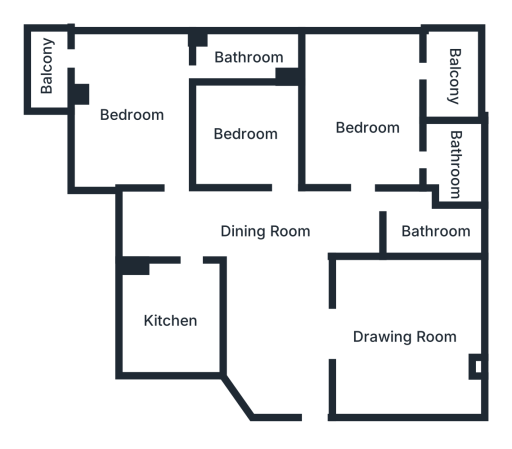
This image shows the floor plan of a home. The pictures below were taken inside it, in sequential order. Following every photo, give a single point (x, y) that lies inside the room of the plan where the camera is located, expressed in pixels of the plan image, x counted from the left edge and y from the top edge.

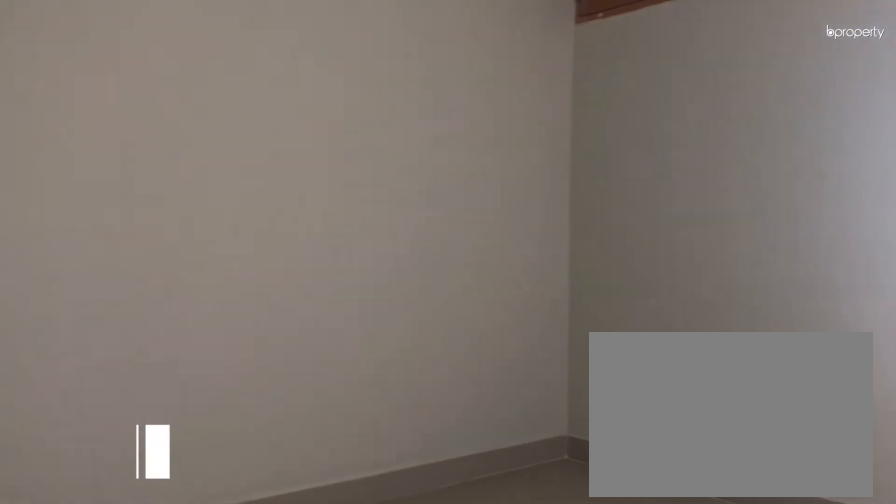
(245, 132)
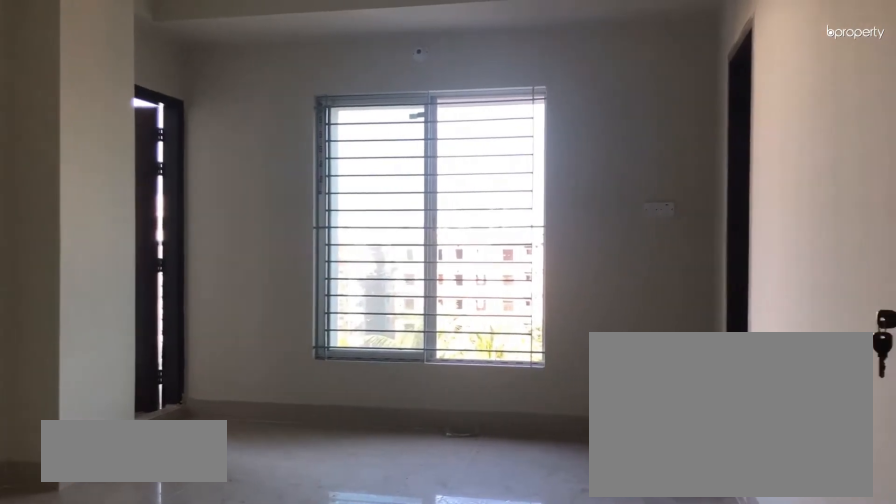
(133, 115)
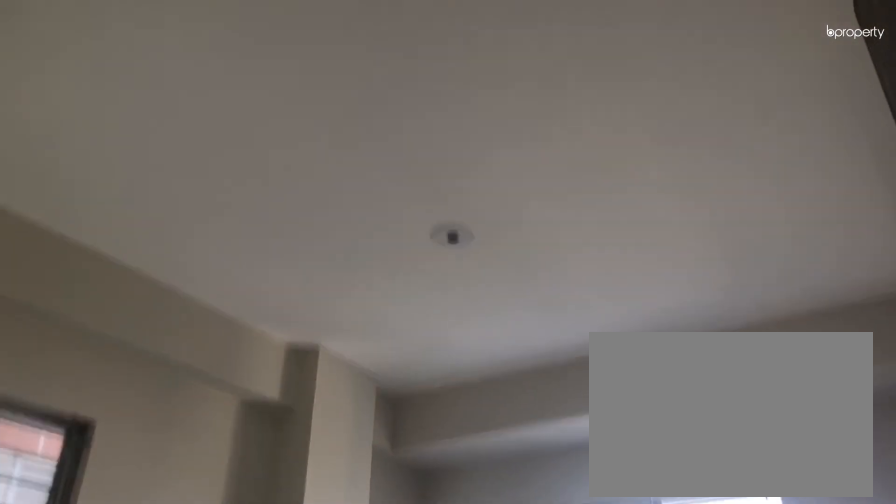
(133, 115)
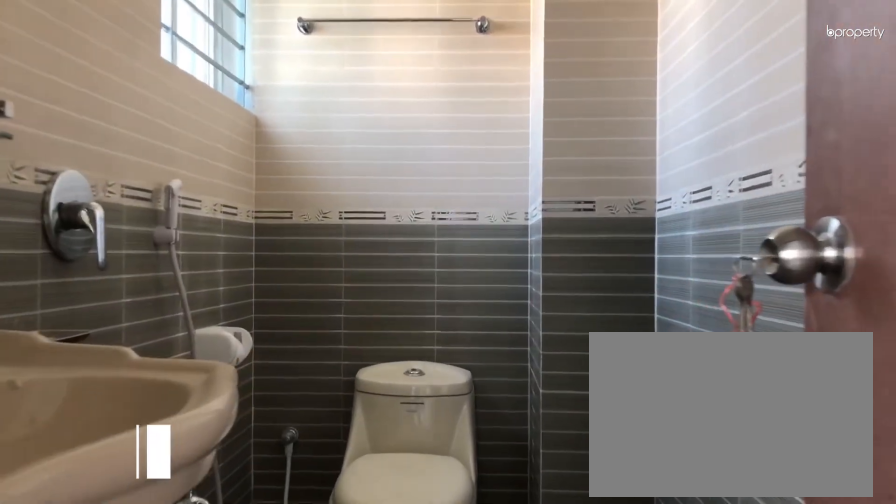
(248, 59)
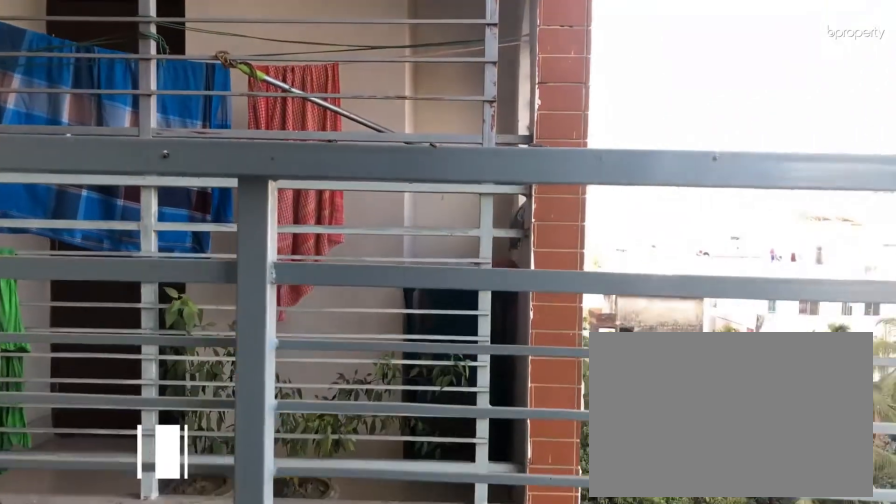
(46, 65)
